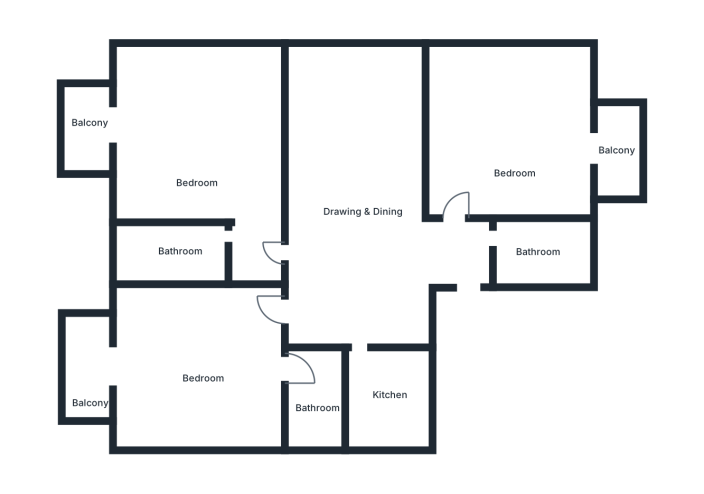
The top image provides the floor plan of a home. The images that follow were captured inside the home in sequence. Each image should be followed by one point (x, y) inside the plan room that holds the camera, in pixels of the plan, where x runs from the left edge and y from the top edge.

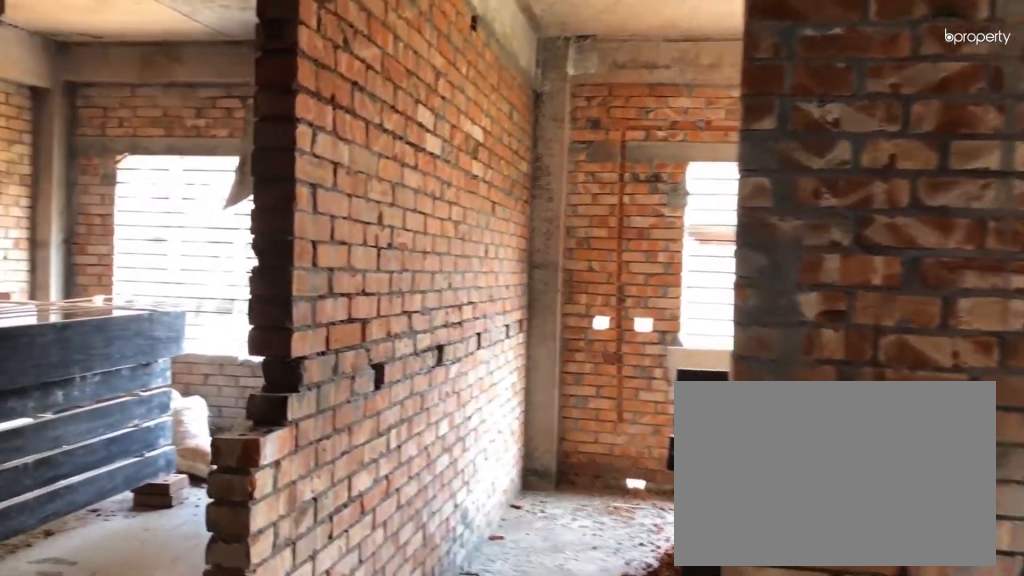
(419, 247)
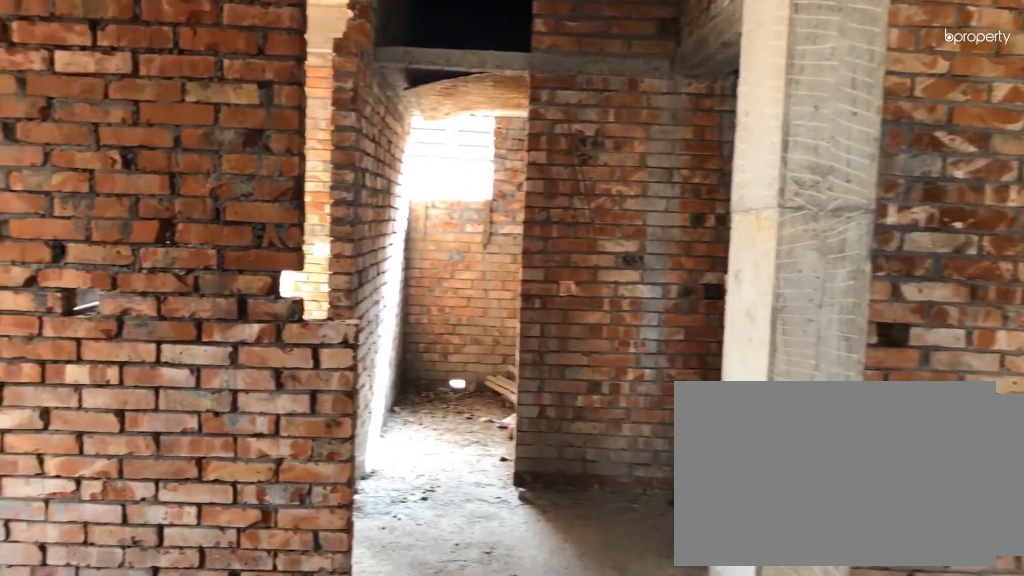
(356, 184)
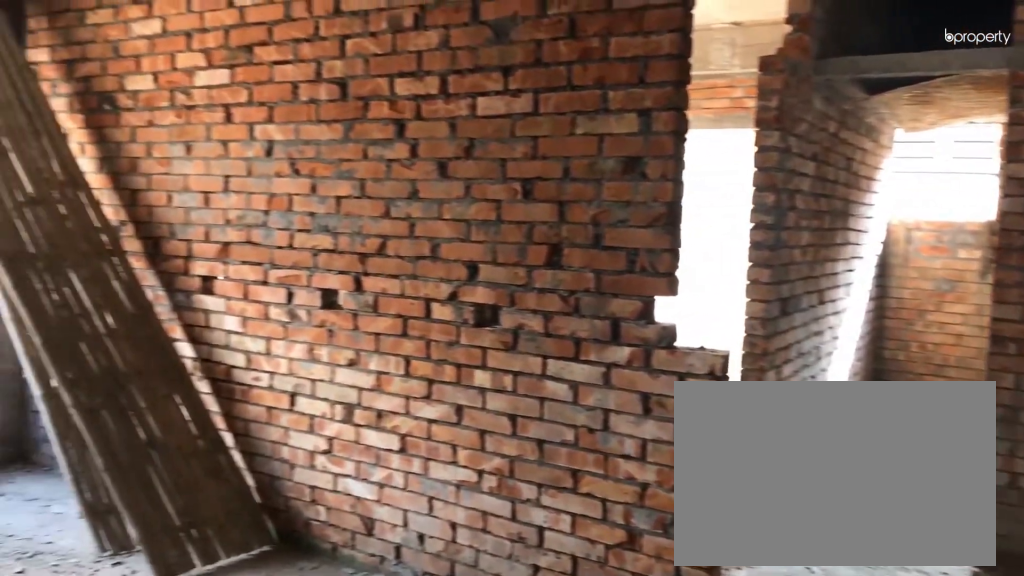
(356, 184)
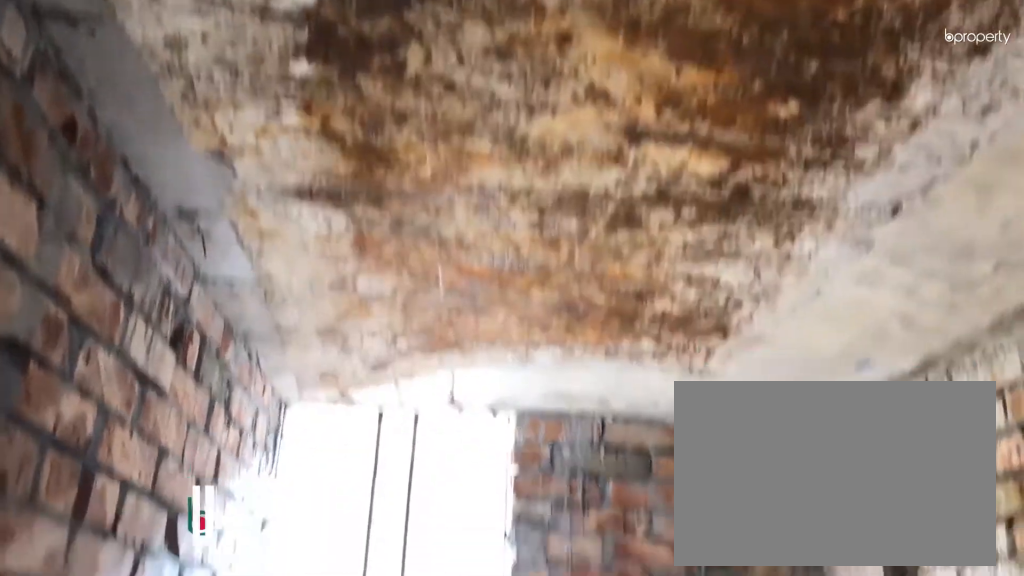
(530, 253)
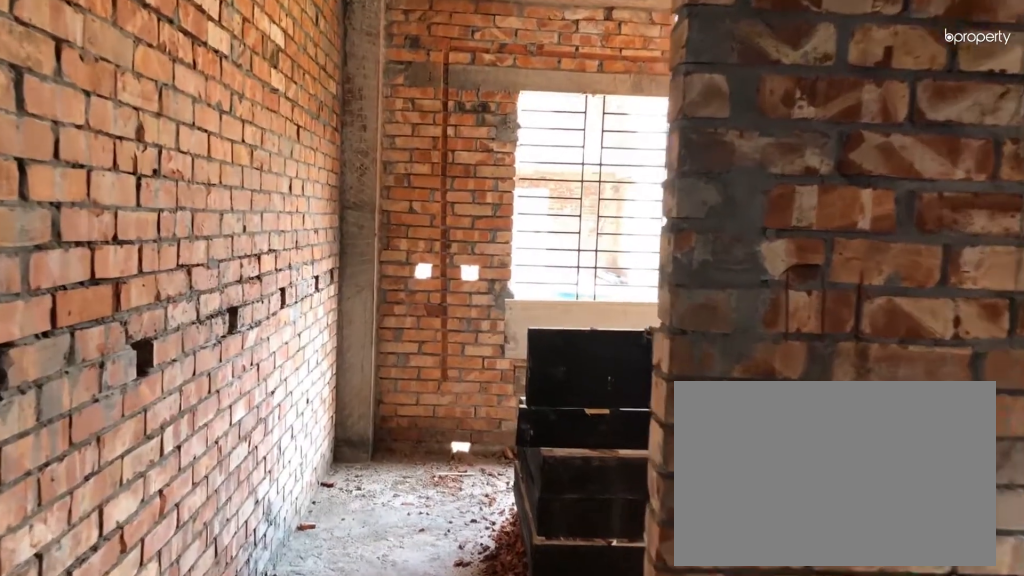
(451, 235)
